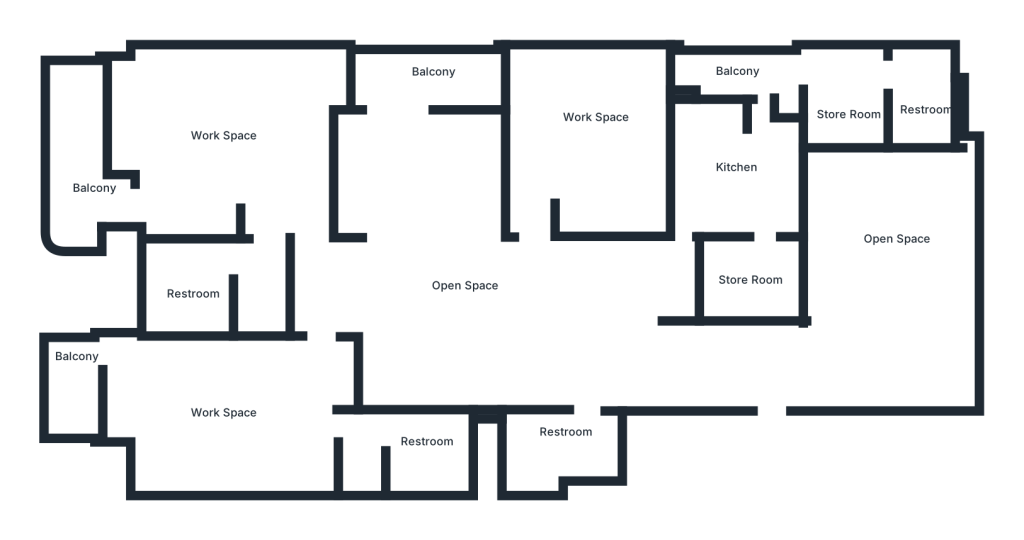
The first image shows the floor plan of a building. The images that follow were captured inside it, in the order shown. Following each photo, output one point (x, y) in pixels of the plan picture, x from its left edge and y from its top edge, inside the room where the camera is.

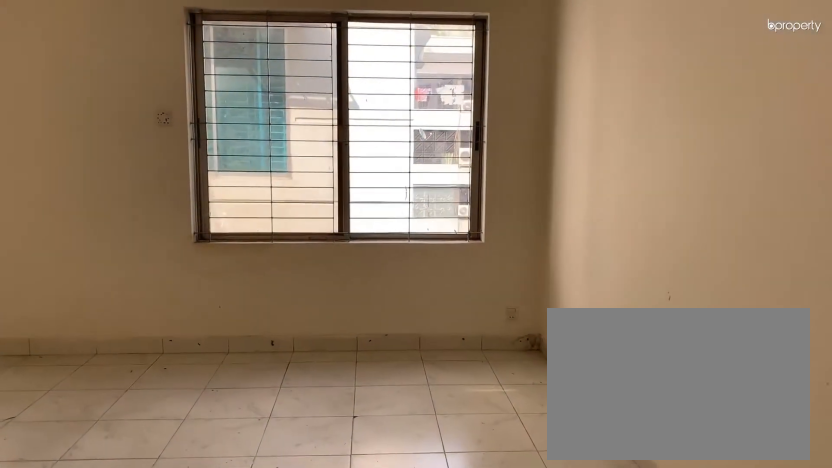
(898, 277)
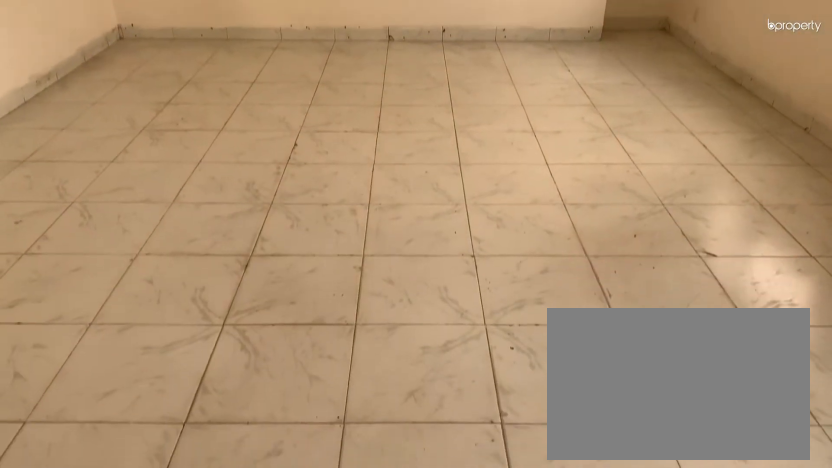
(898, 277)
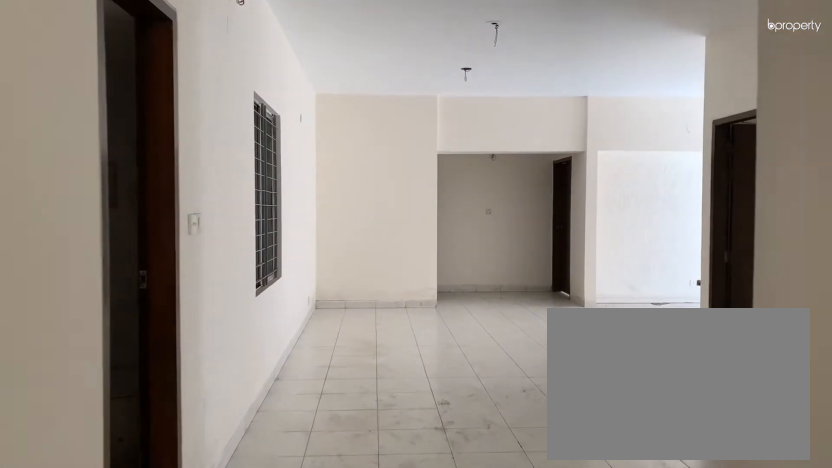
(600, 346)
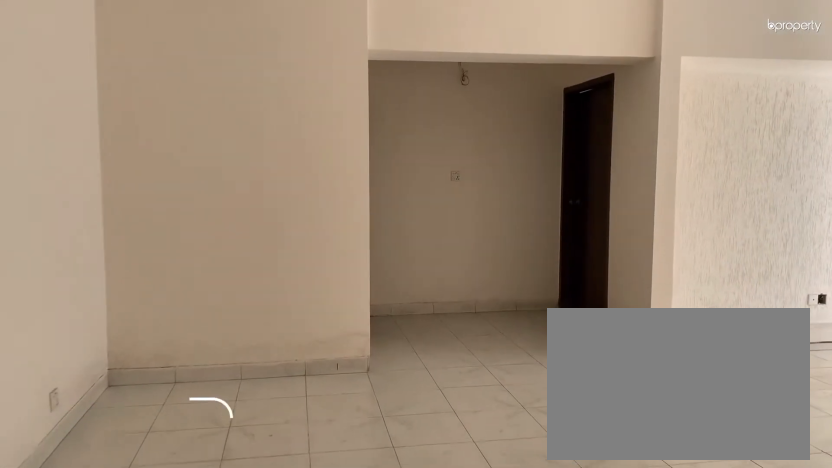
(448, 328)
